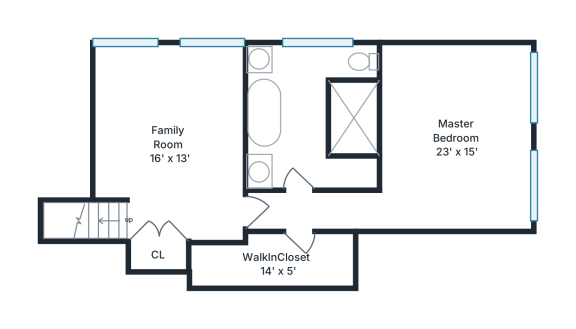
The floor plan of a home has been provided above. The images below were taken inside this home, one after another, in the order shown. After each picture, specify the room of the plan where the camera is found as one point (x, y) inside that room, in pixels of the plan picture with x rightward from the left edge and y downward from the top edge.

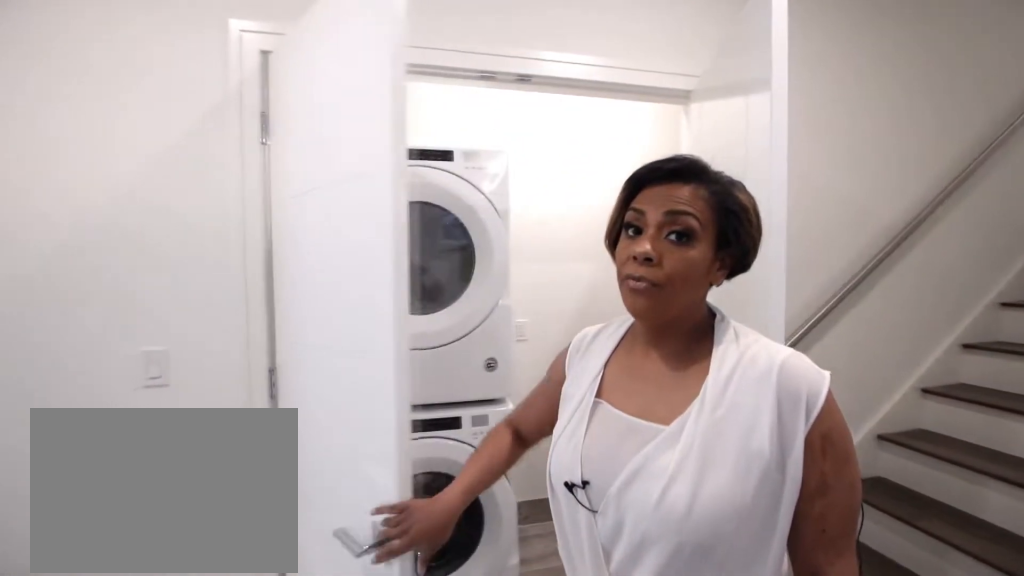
(170, 139)
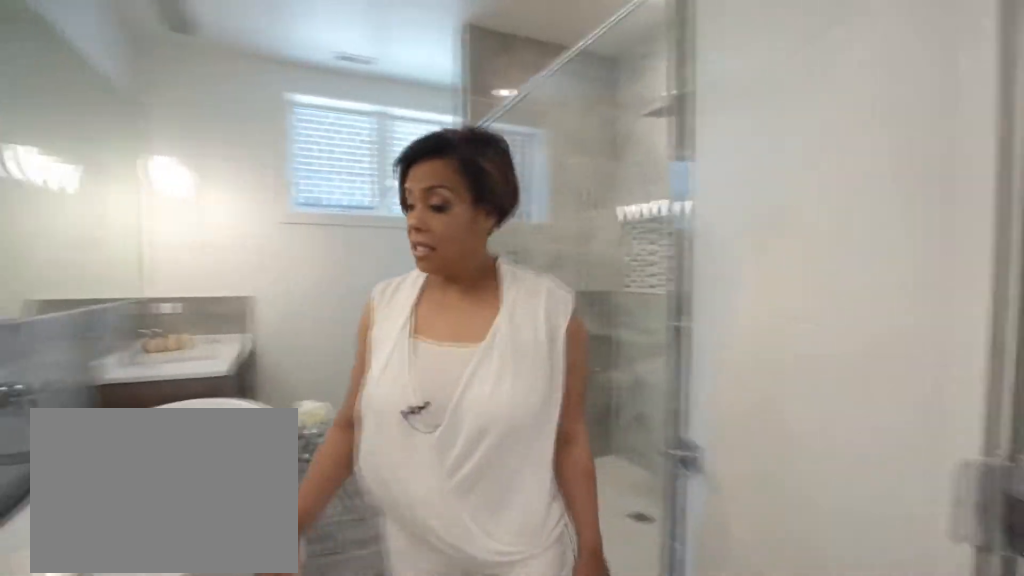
(313, 118)
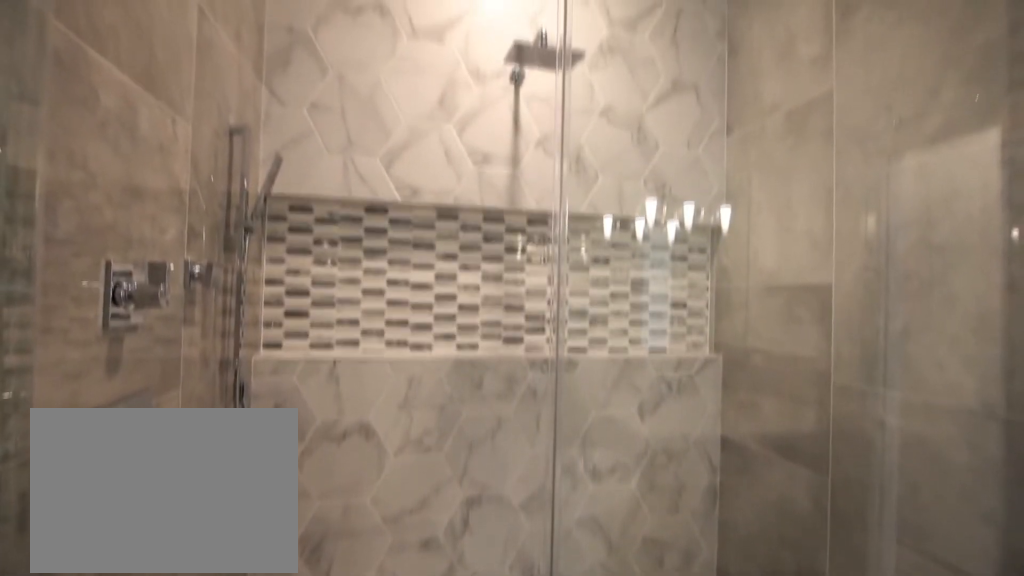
(313, 118)
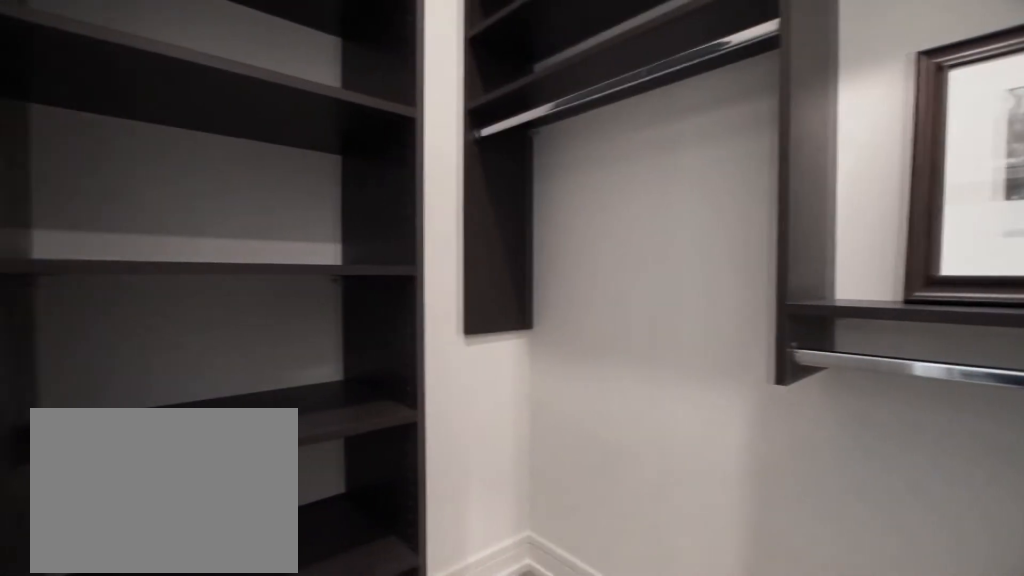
(275, 261)
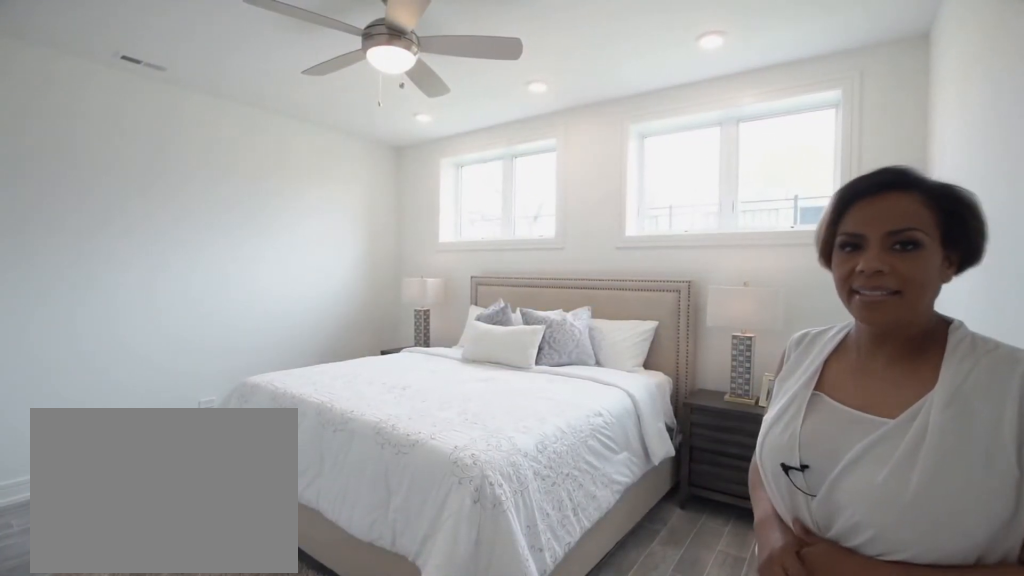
(455, 134)
